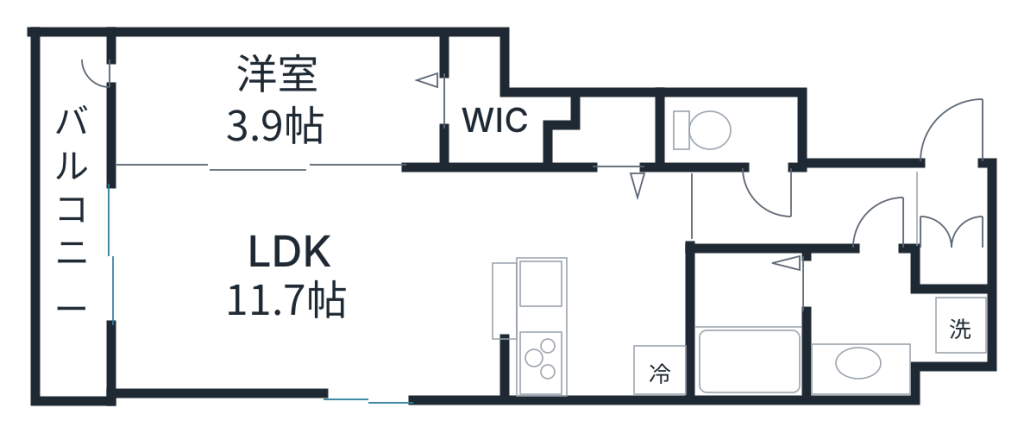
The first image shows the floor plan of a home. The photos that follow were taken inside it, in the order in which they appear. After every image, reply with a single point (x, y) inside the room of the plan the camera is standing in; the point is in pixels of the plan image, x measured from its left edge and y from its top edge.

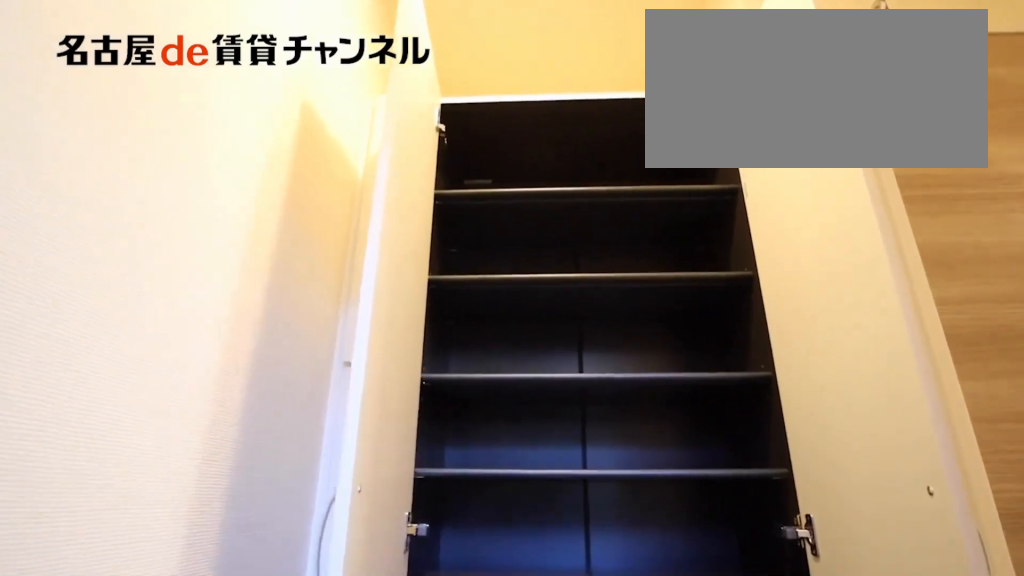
(954, 227)
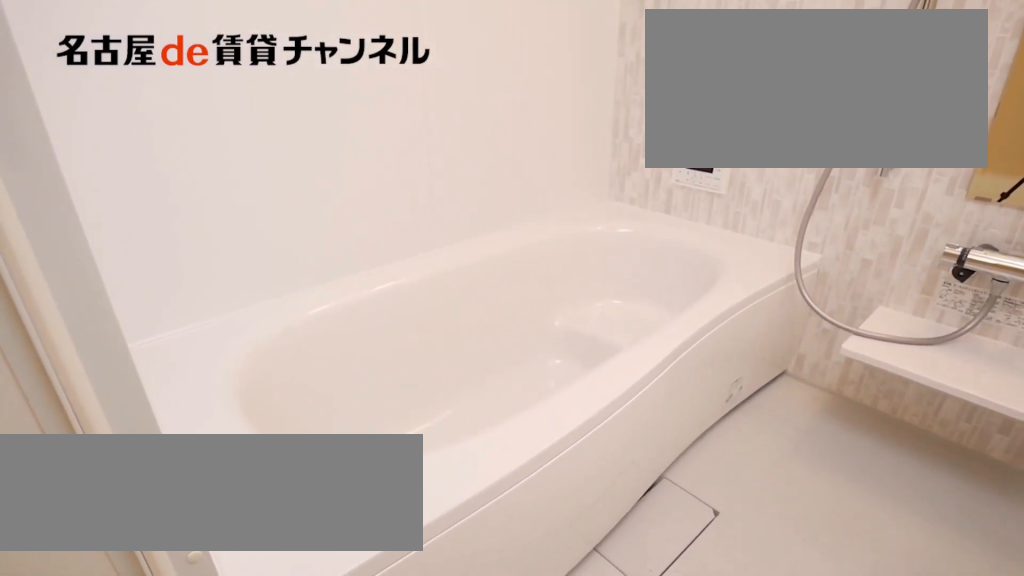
(746, 326)
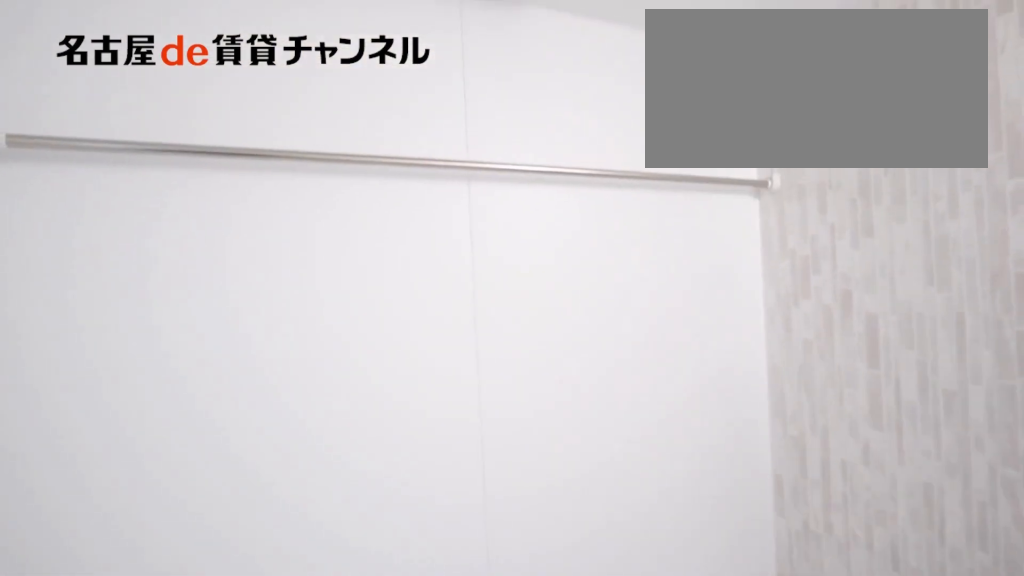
(746, 326)
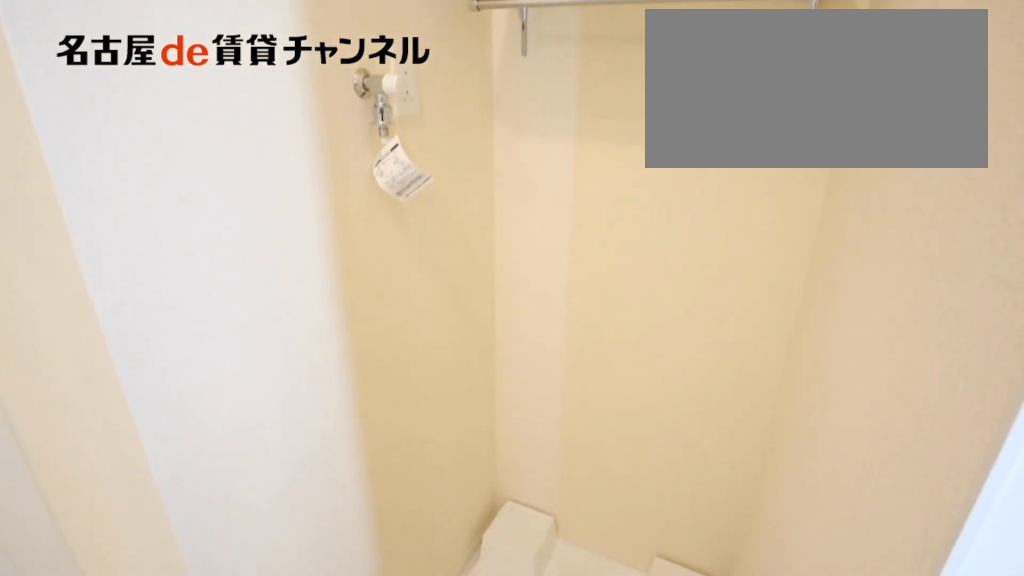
(886, 325)
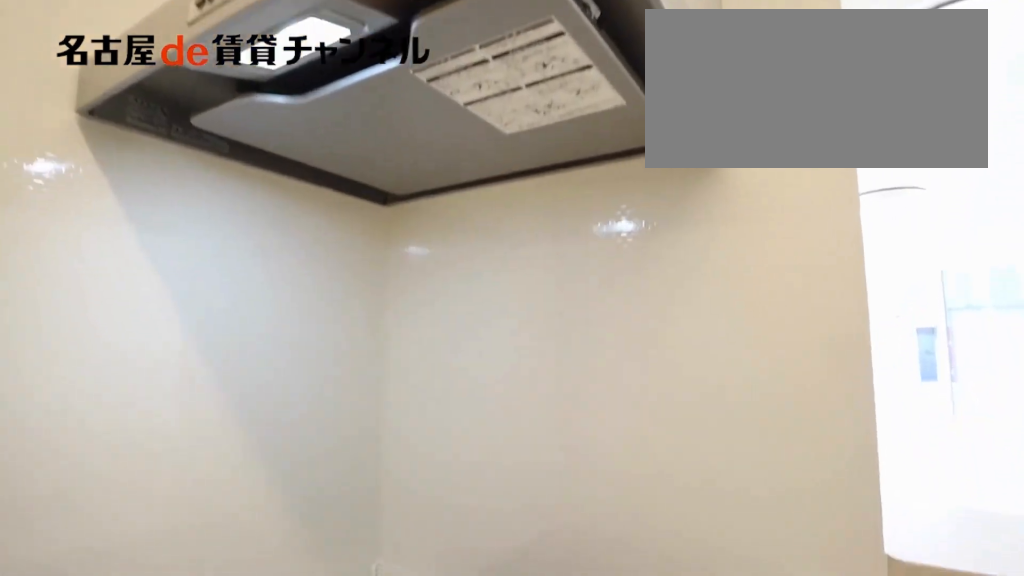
(604, 286)
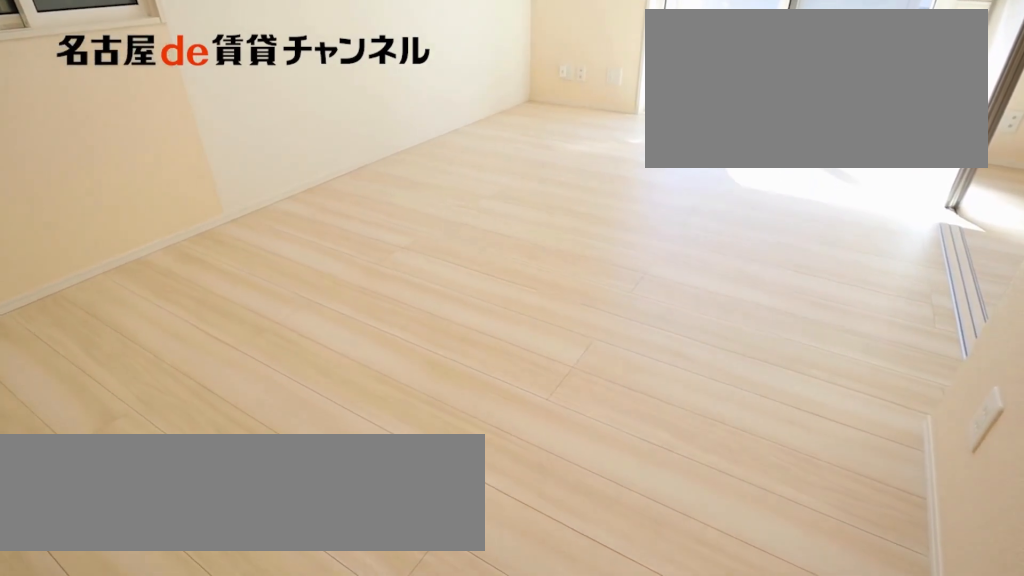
(311, 285)
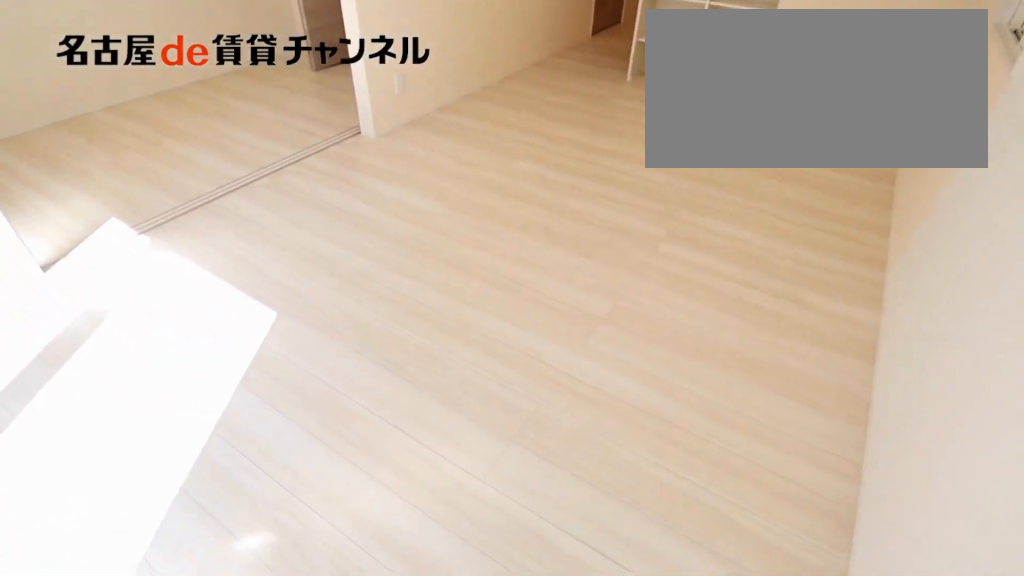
(311, 285)
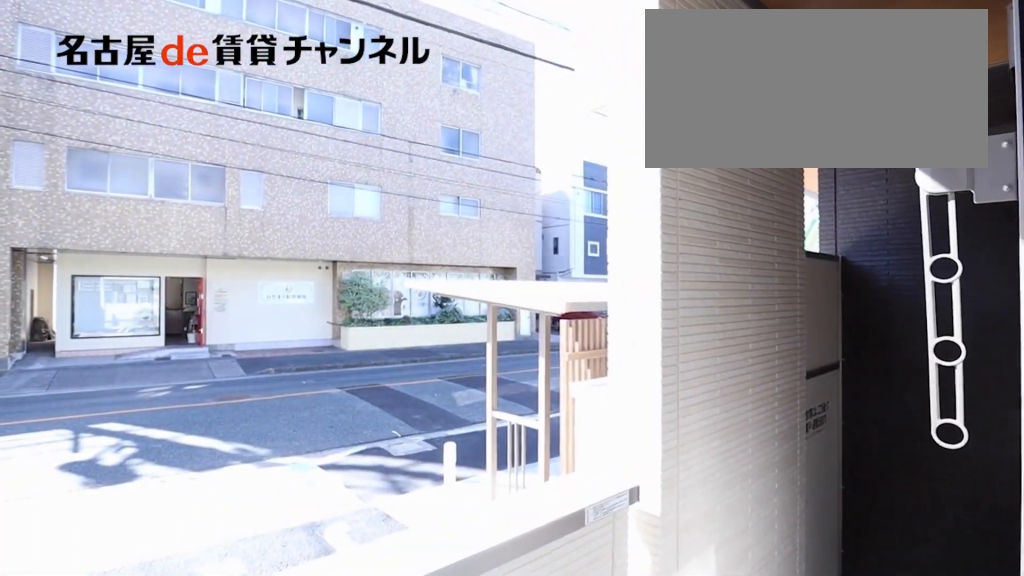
(77, 220)
